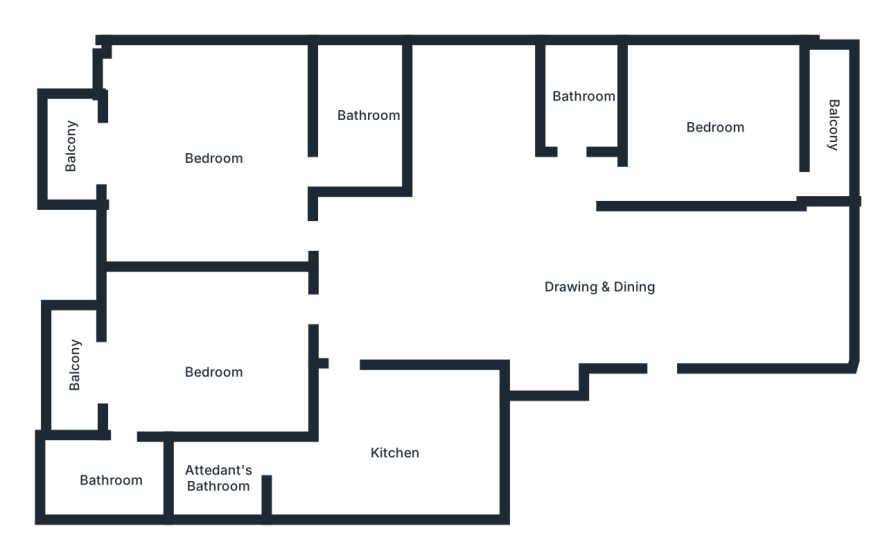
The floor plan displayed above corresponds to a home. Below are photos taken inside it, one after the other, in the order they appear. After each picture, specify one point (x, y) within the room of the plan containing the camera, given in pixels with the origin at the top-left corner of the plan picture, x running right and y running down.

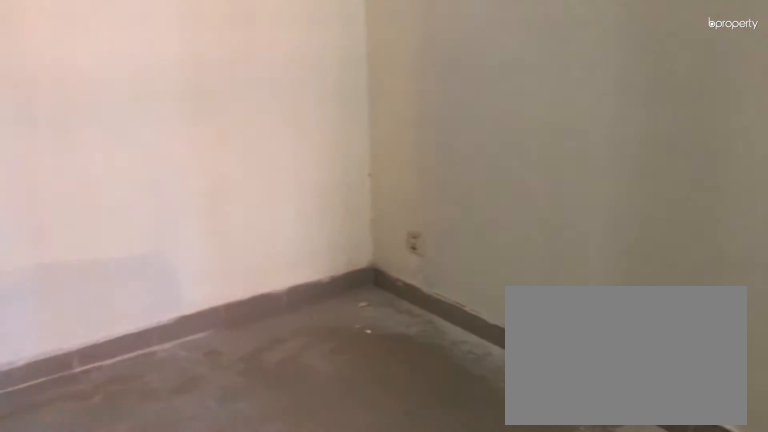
(215, 372)
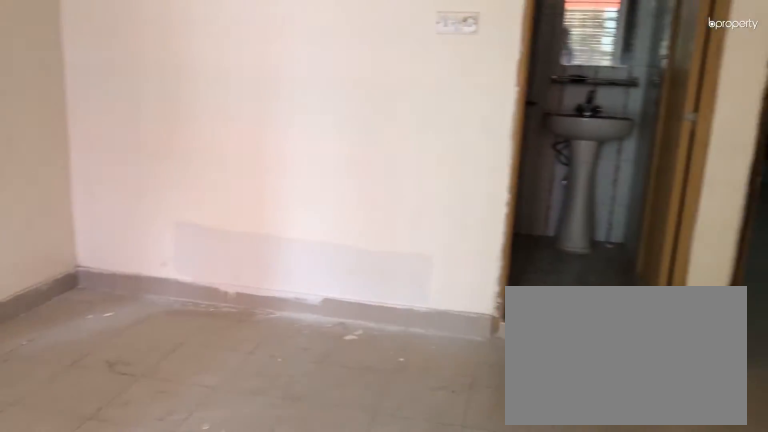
(213, 157)
